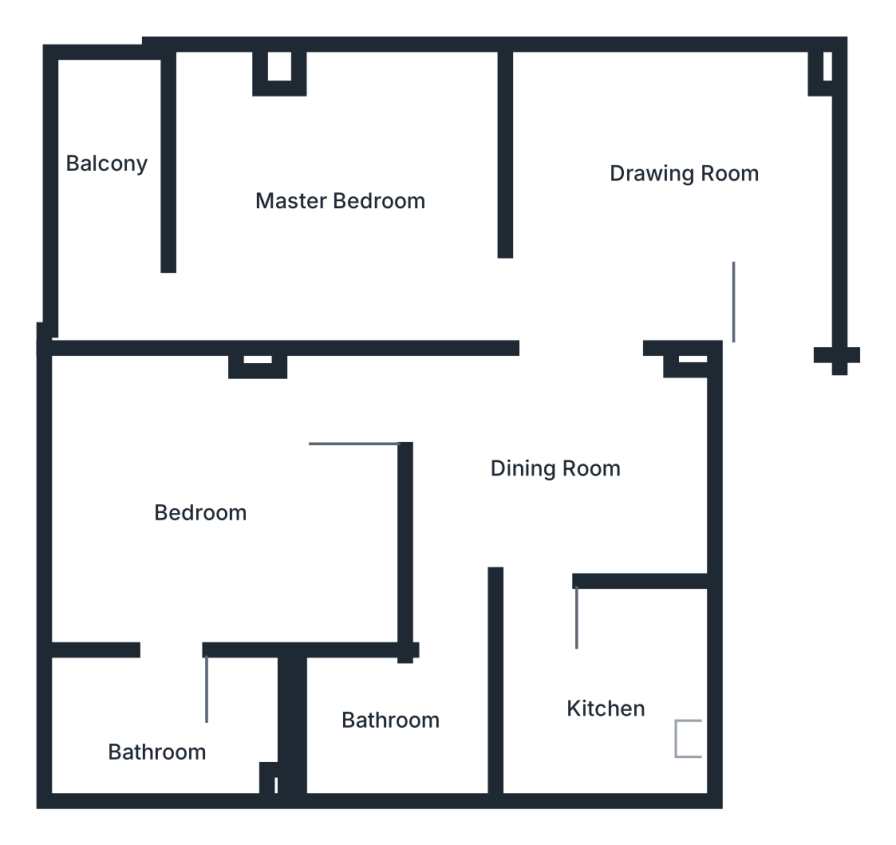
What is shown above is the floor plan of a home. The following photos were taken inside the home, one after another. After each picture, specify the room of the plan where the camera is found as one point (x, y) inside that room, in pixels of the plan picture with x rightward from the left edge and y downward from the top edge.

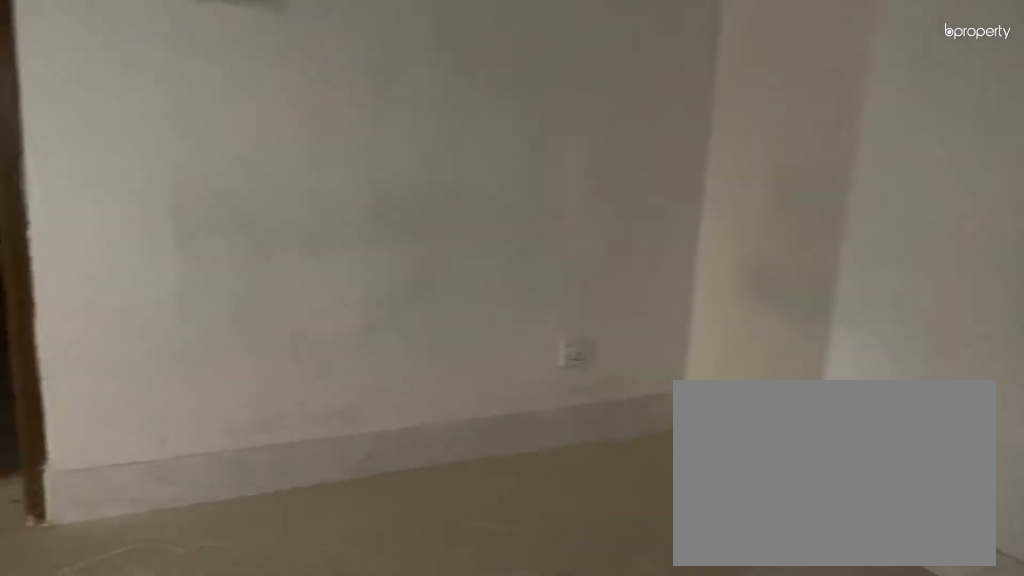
(657, 194)
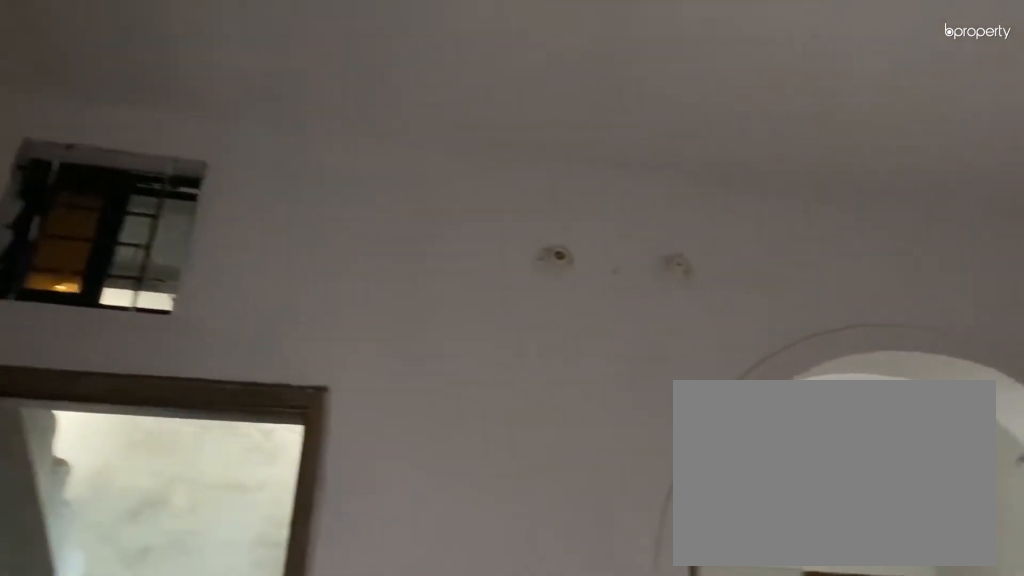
(657, 194)
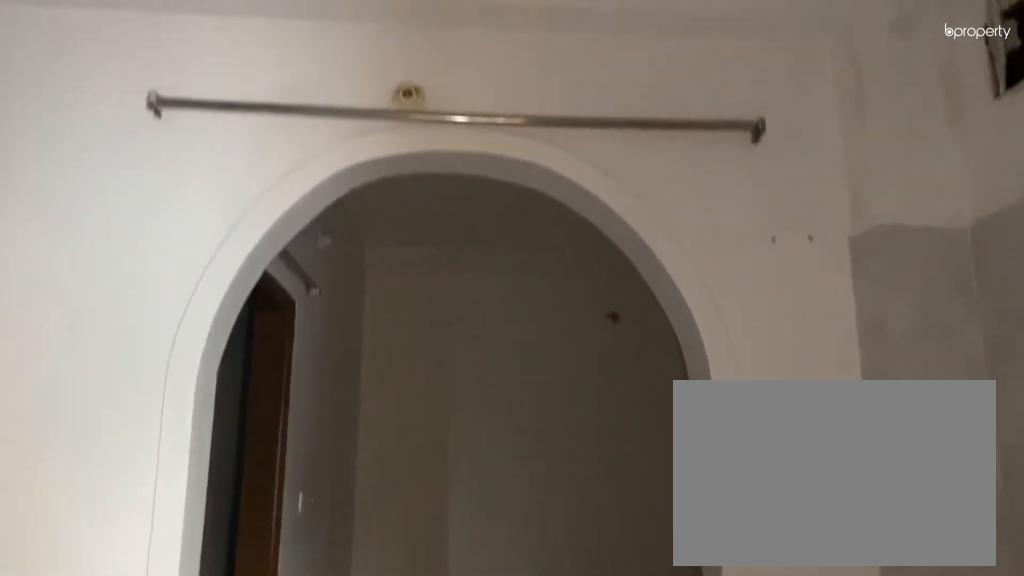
(544, 457)
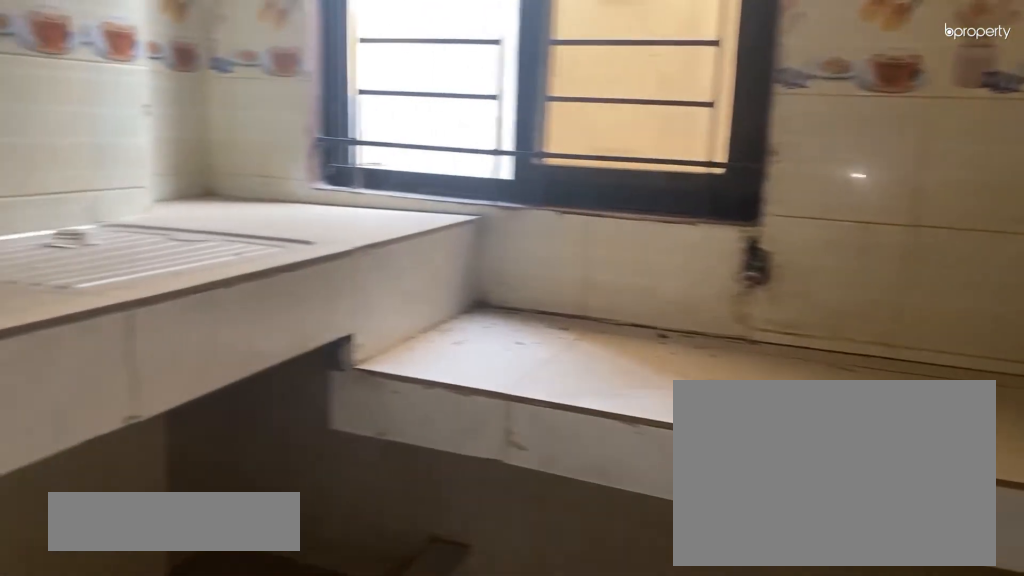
(606, 677)
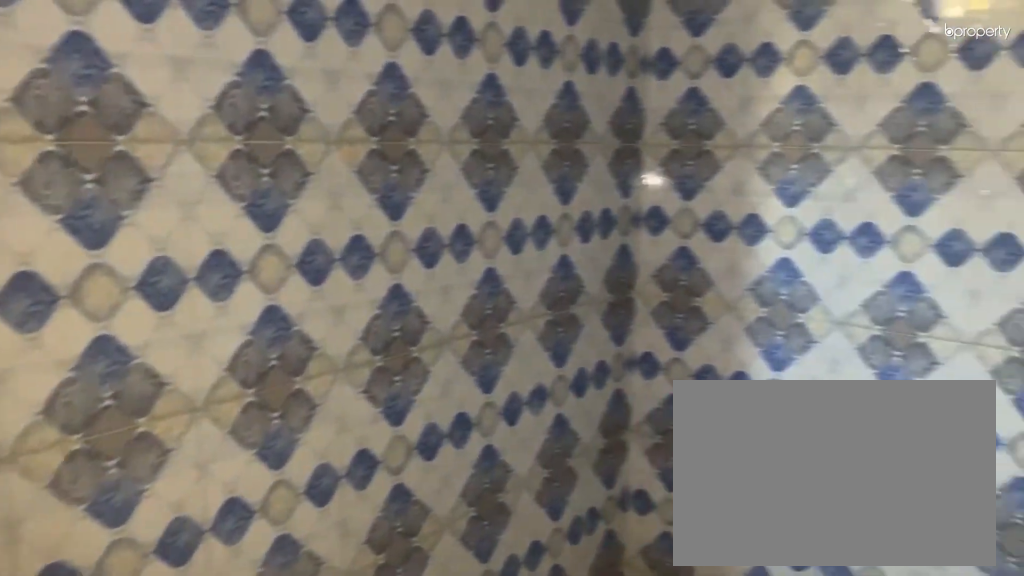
(415, 709)
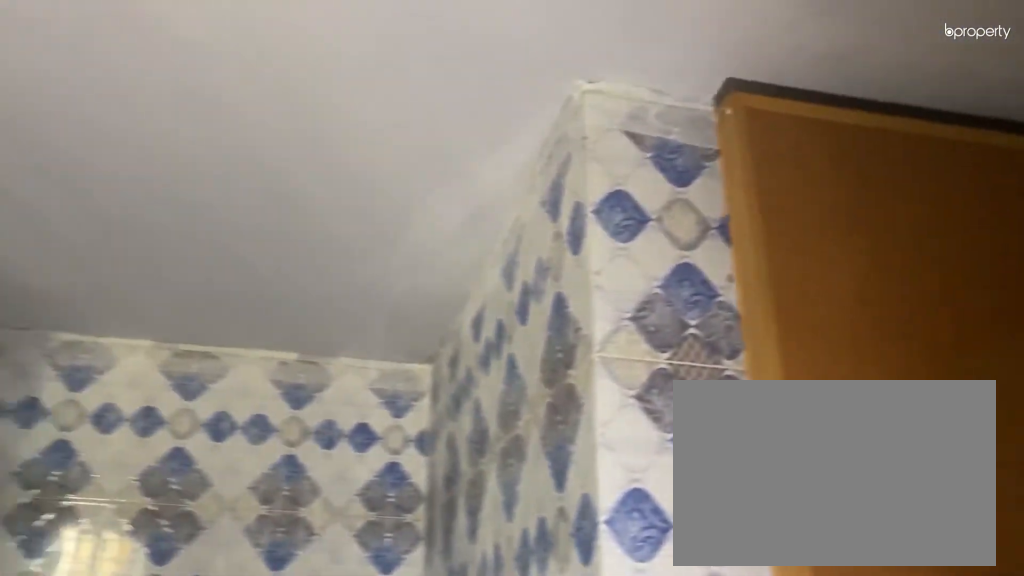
(387, 724)
